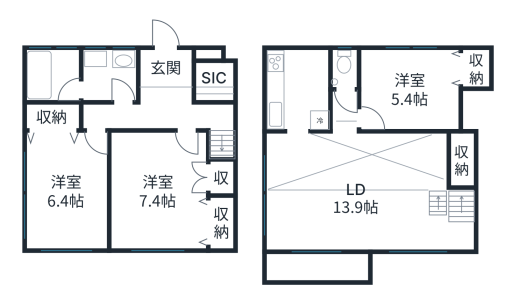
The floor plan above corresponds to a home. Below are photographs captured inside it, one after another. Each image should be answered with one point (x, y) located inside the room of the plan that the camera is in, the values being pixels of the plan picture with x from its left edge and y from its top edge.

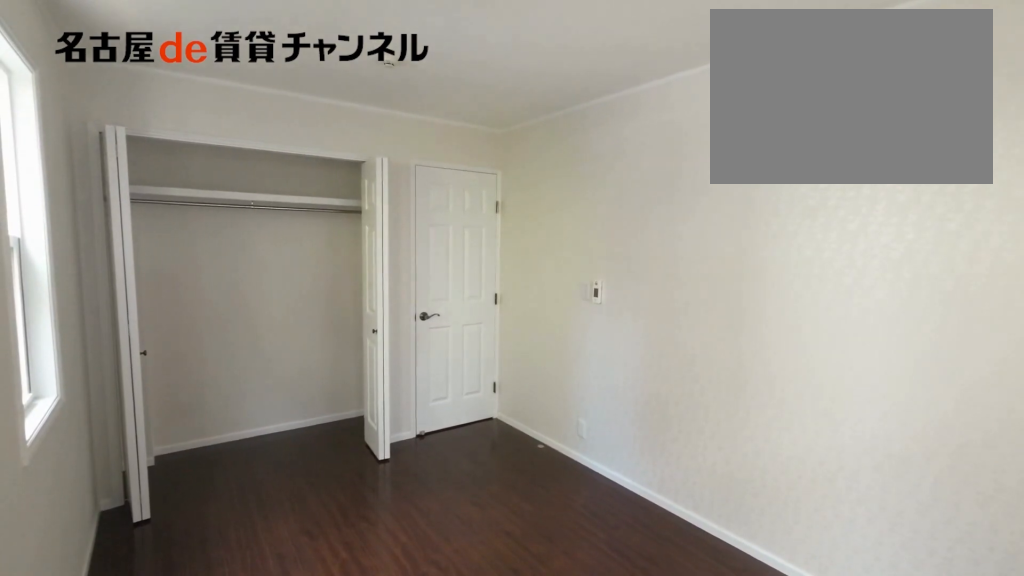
(67, 182)
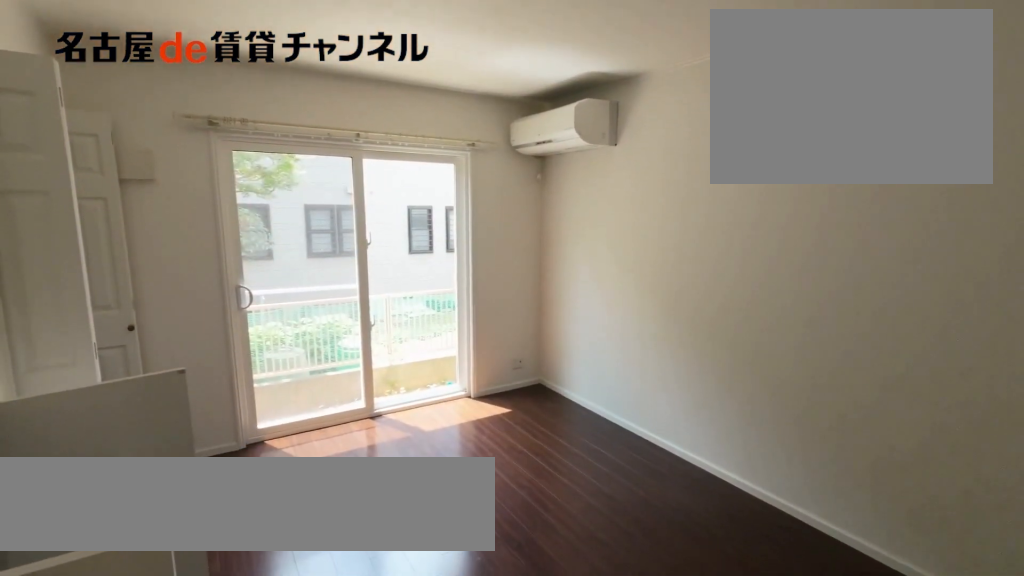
(168, 194)
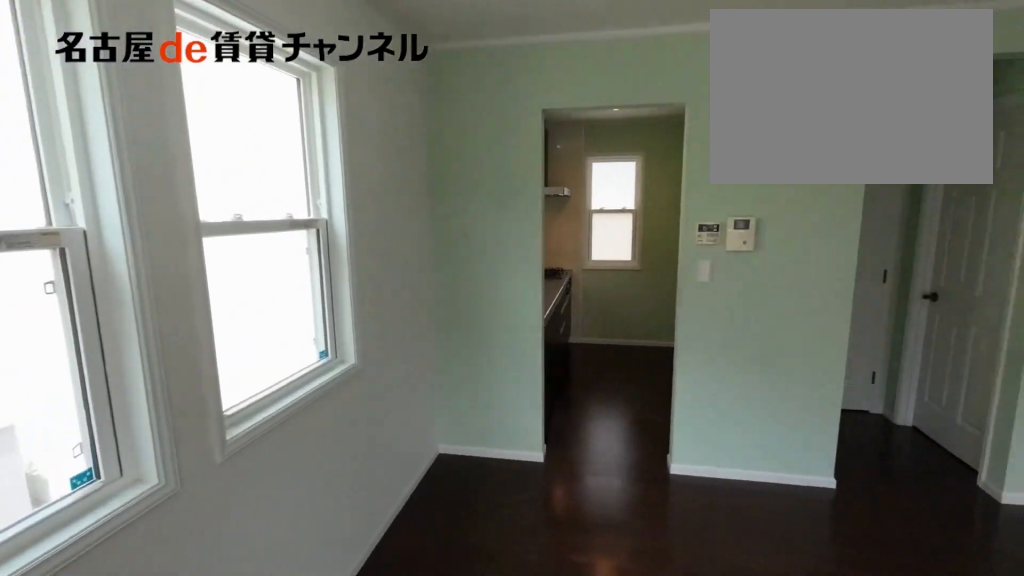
(370, 193)
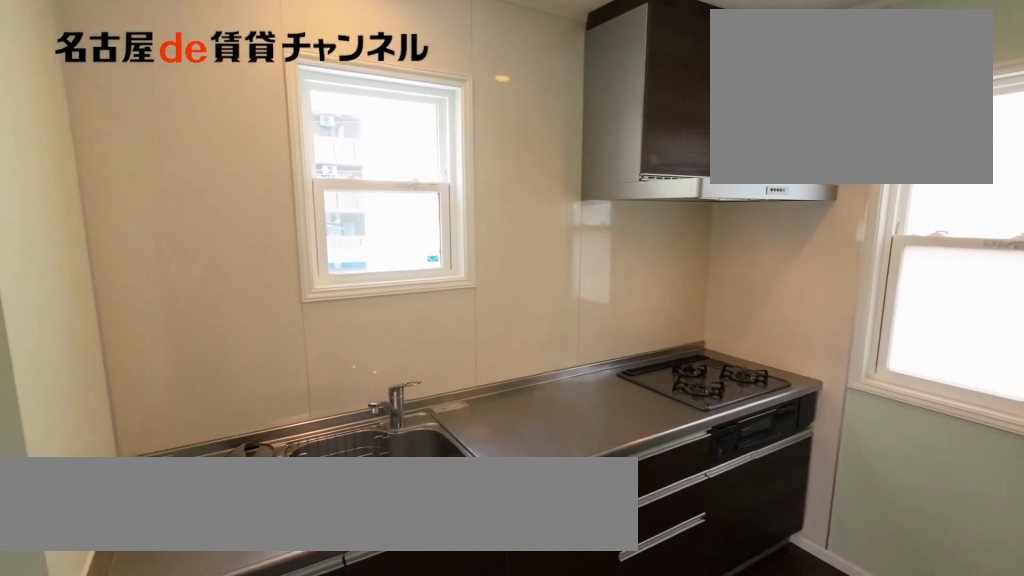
(297, 90)
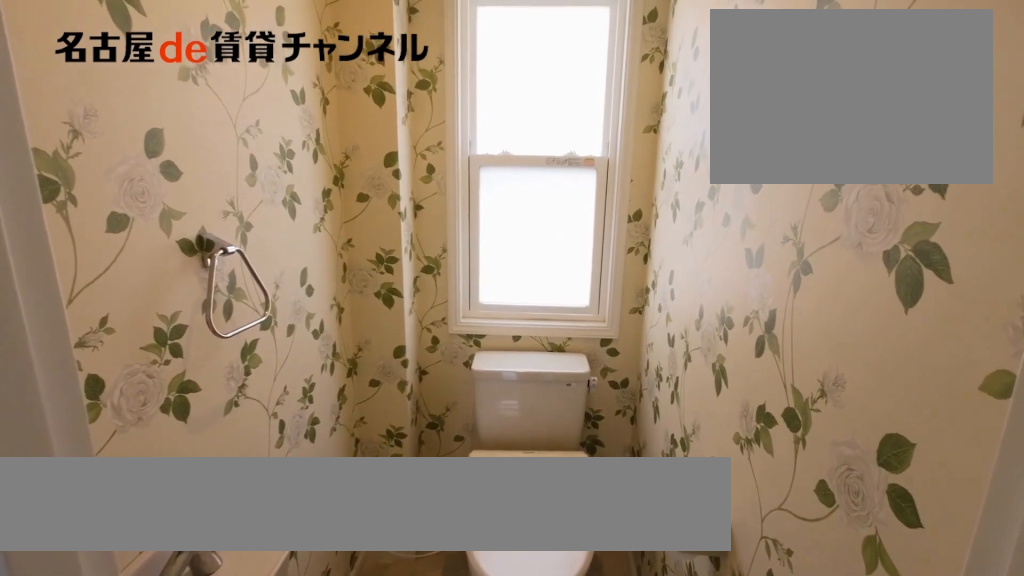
(344, 70)
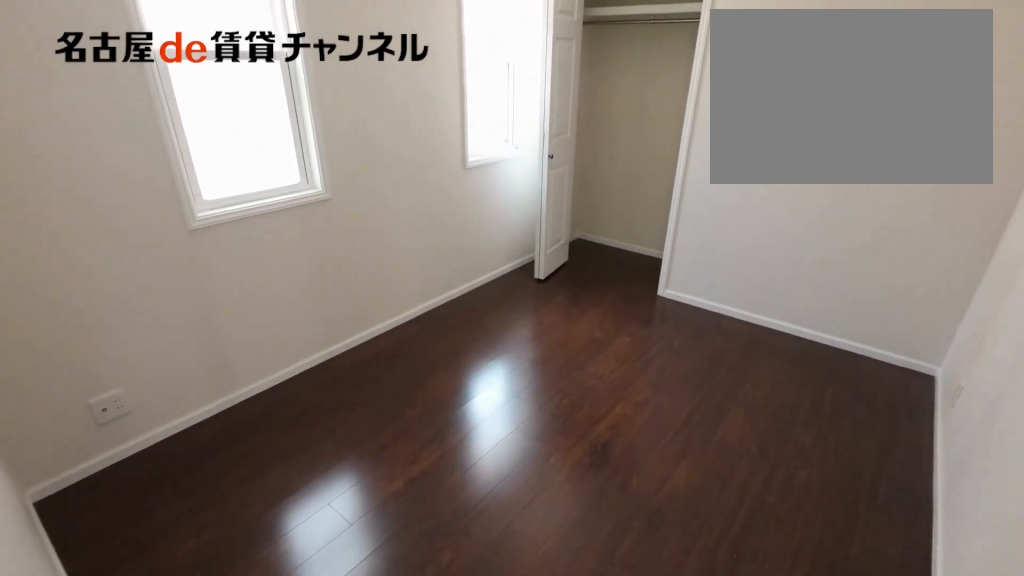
(418, 87)
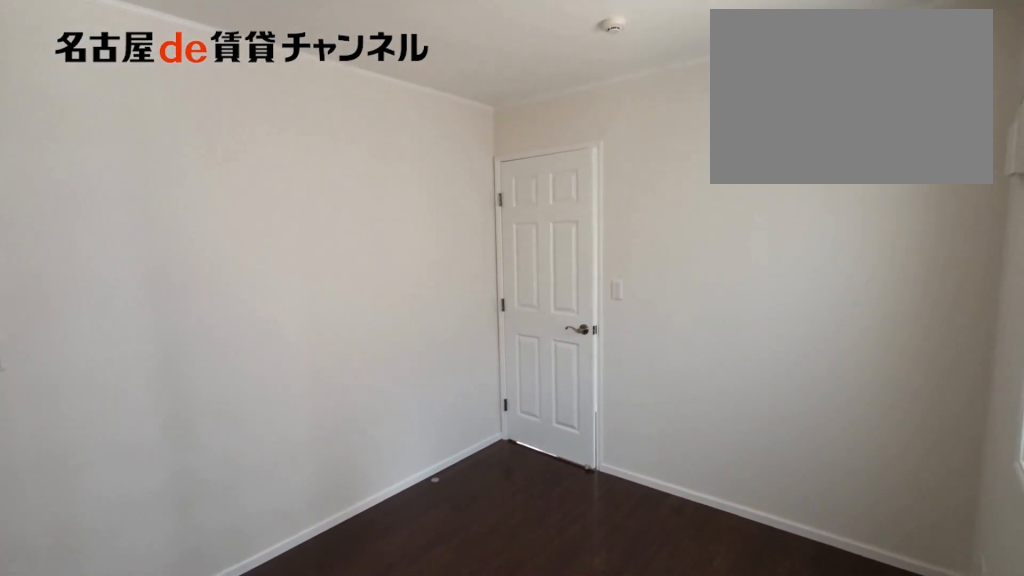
(418, 87)
